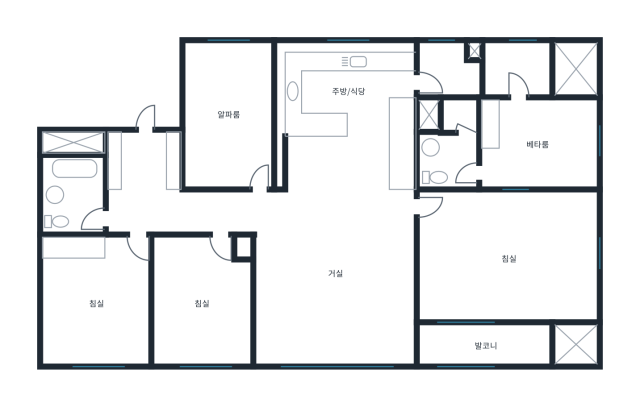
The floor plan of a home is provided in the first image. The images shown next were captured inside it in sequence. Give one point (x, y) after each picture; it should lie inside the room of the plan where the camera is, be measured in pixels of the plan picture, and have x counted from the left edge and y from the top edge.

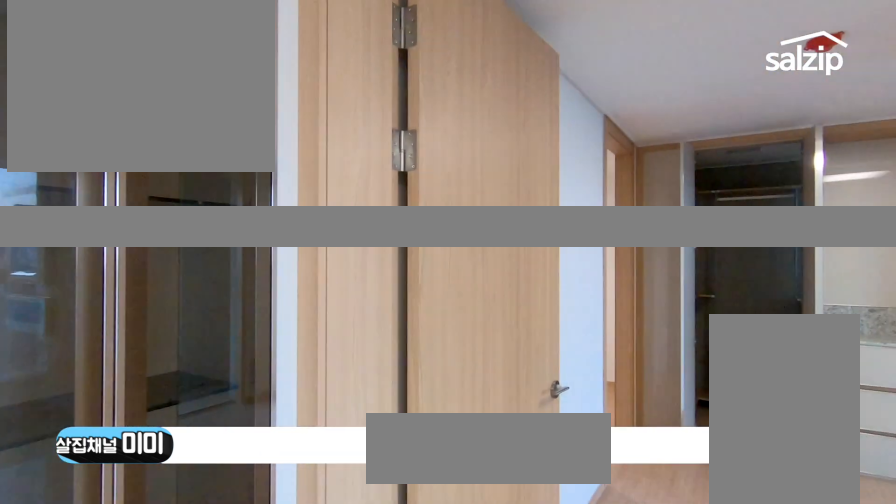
(506, 258)
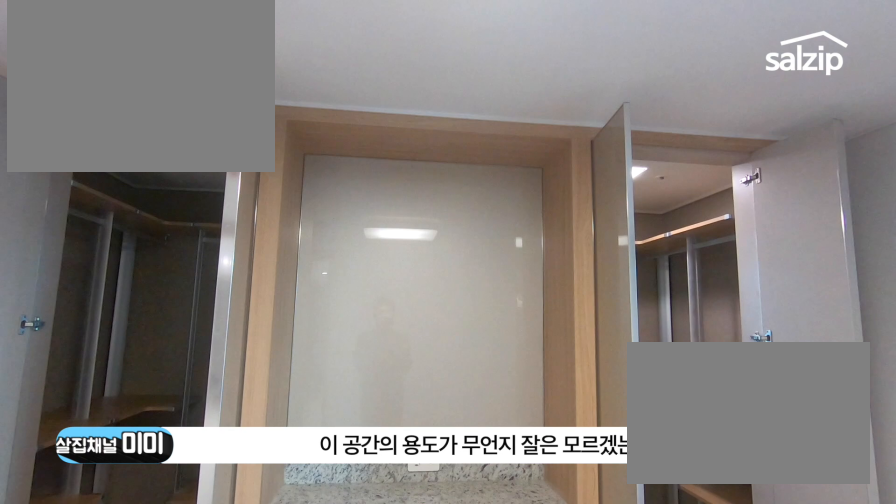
(507, 258)
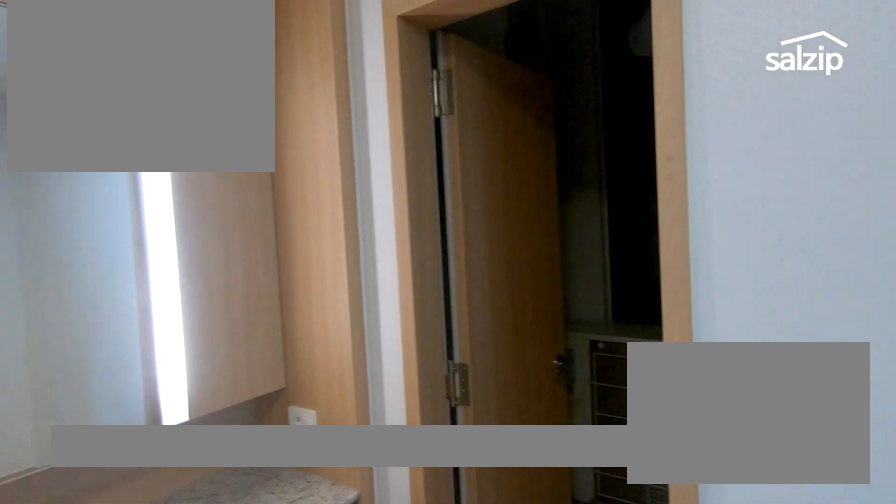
(533, 144)
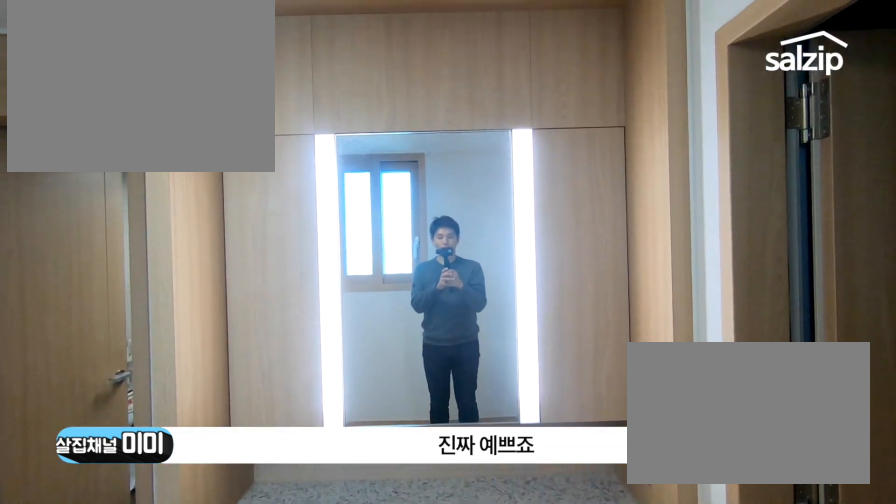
(533, 144)
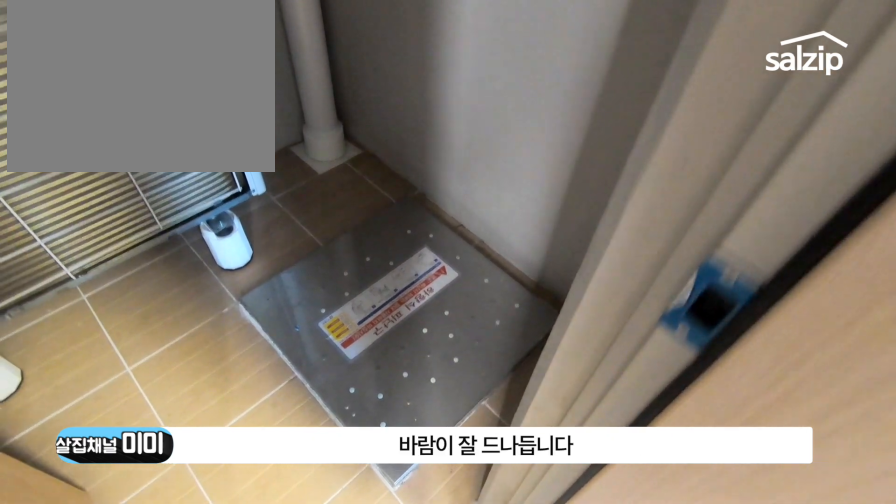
(537, 72)
